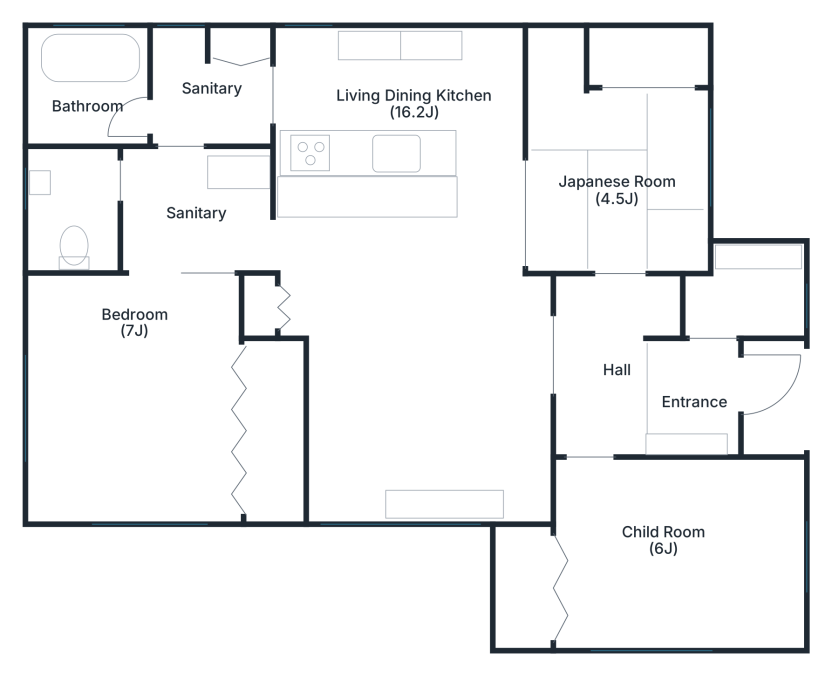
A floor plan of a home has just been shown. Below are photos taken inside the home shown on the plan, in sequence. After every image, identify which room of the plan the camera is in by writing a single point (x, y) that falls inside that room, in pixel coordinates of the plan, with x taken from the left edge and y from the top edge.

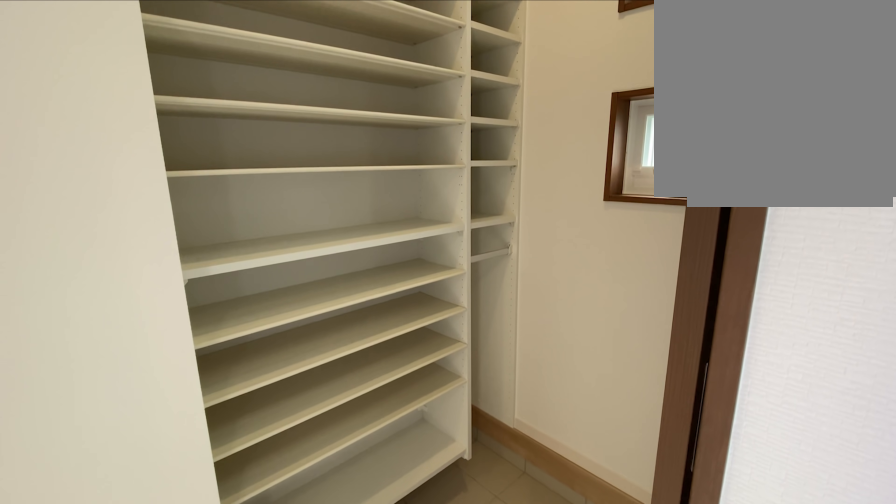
(747, 296)
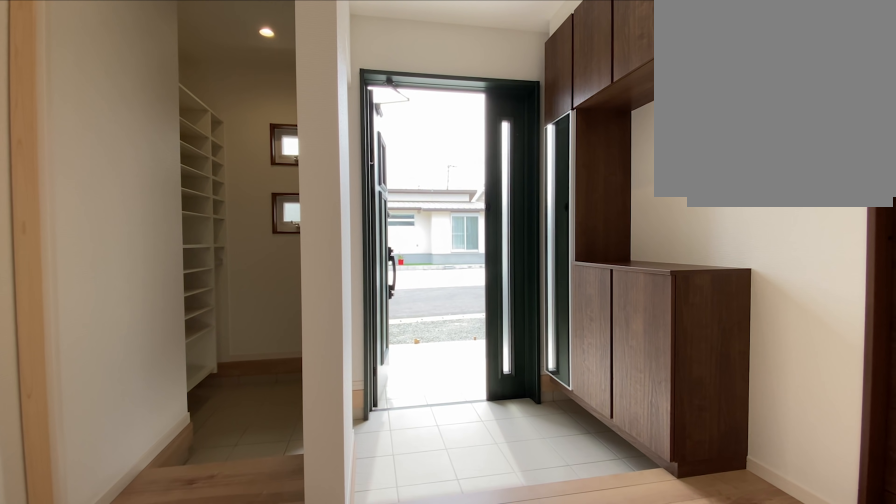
(691, 391)
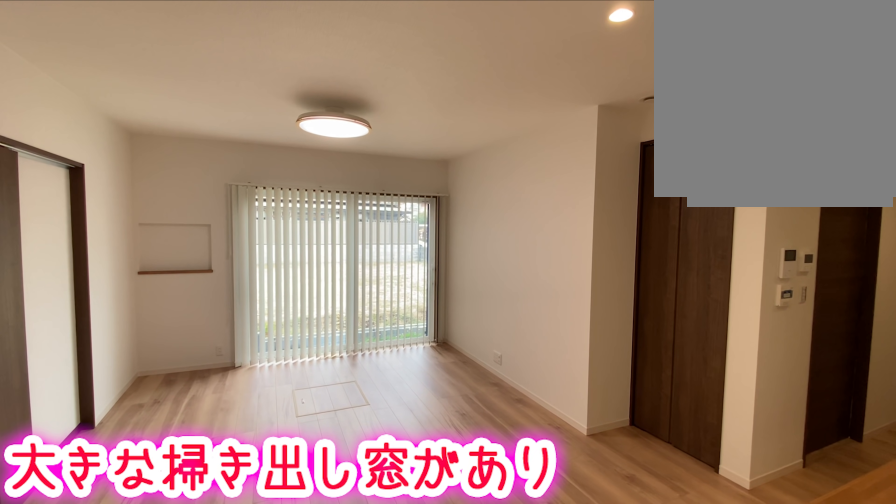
(418, 351)
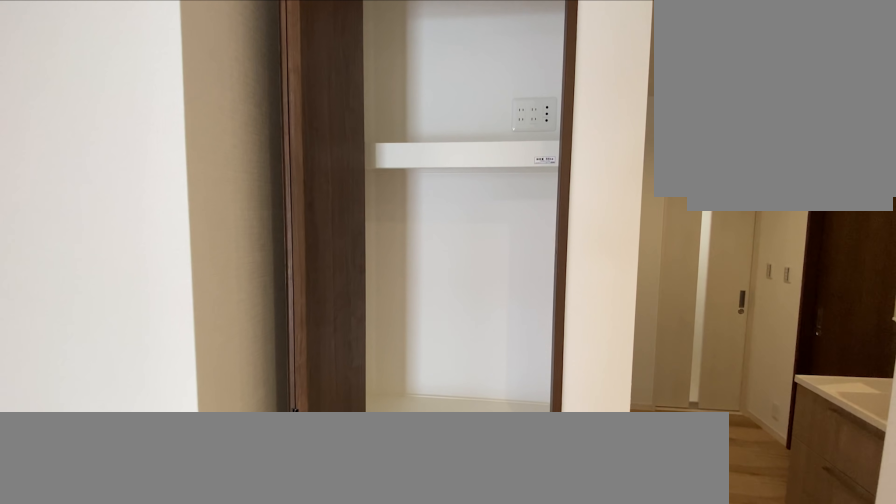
(418, 351)
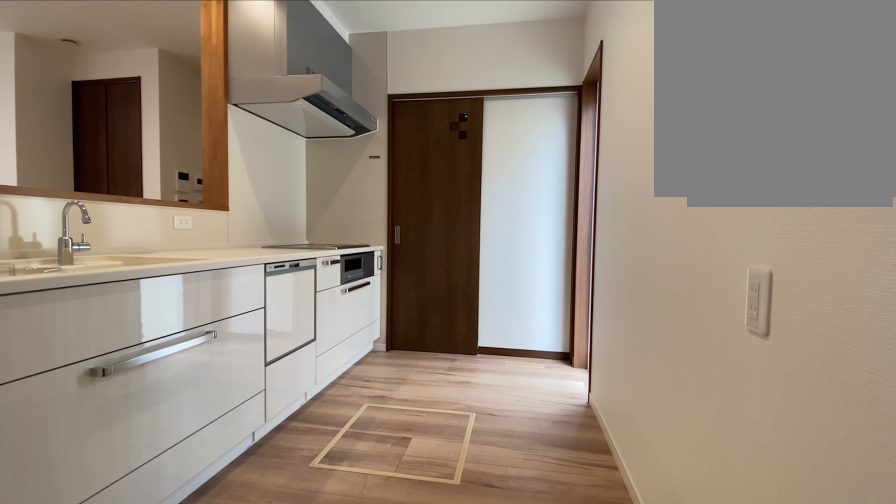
(371, 100)
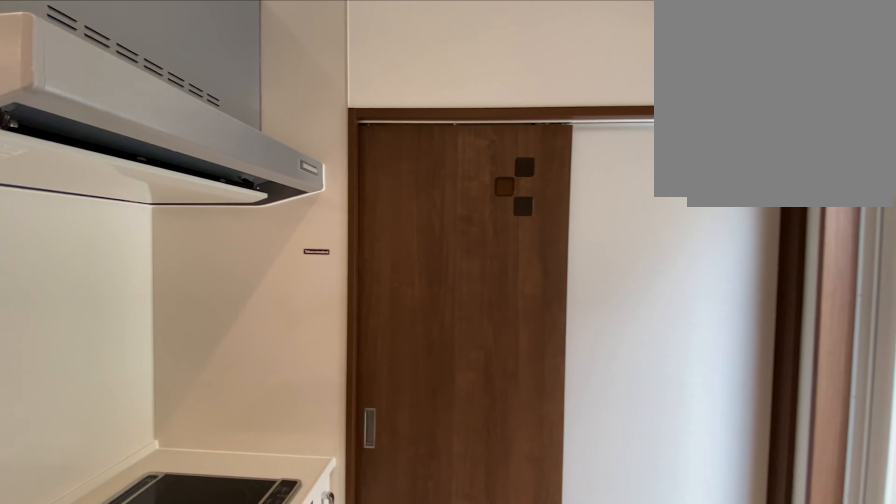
(371, 100)
